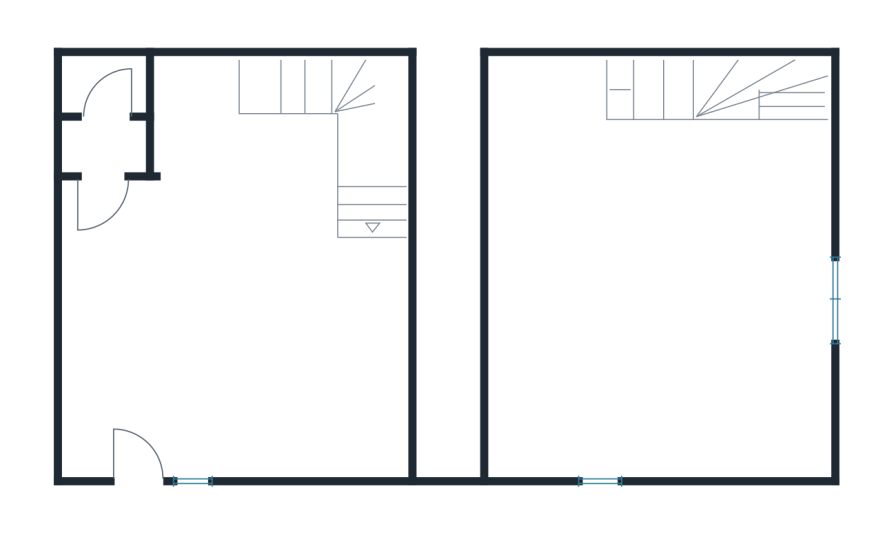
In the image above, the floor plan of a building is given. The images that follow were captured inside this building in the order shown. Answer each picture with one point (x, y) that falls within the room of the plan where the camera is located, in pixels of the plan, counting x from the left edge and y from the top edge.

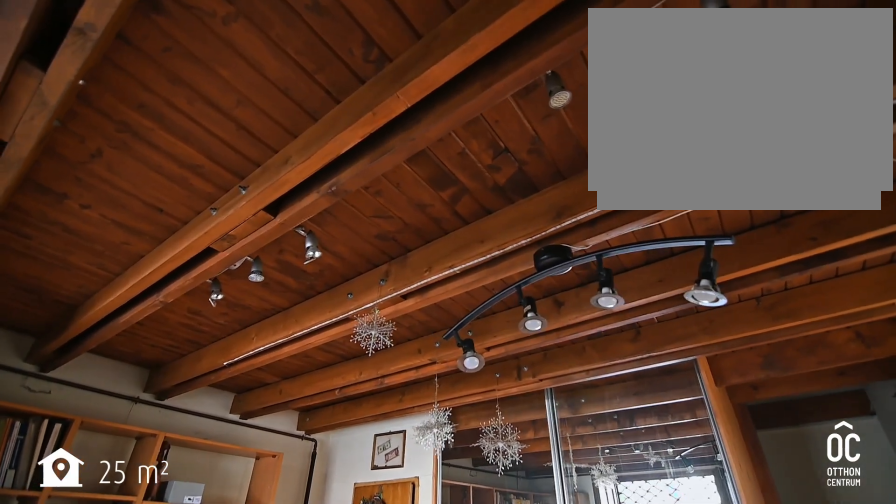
(235, 270)
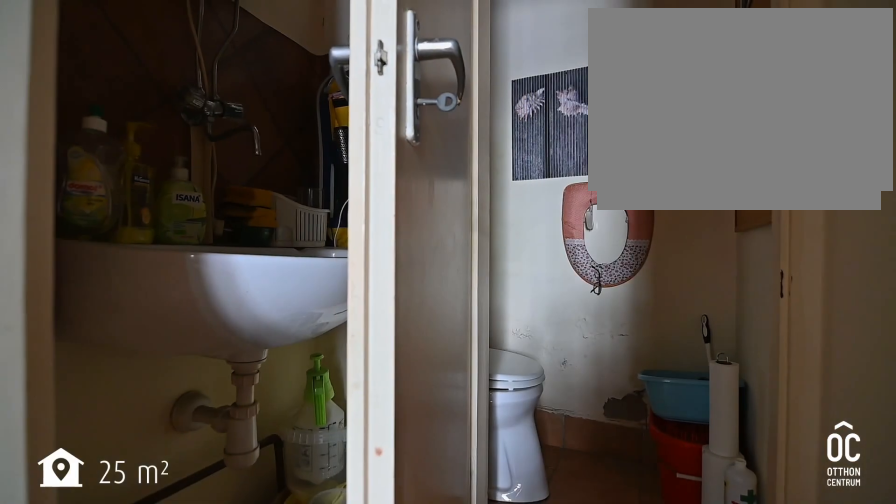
(100, 122)
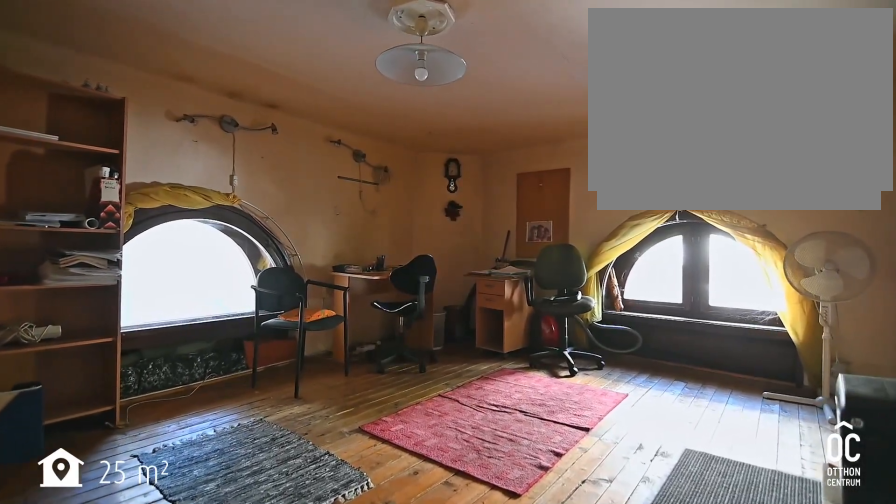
(646, 282)
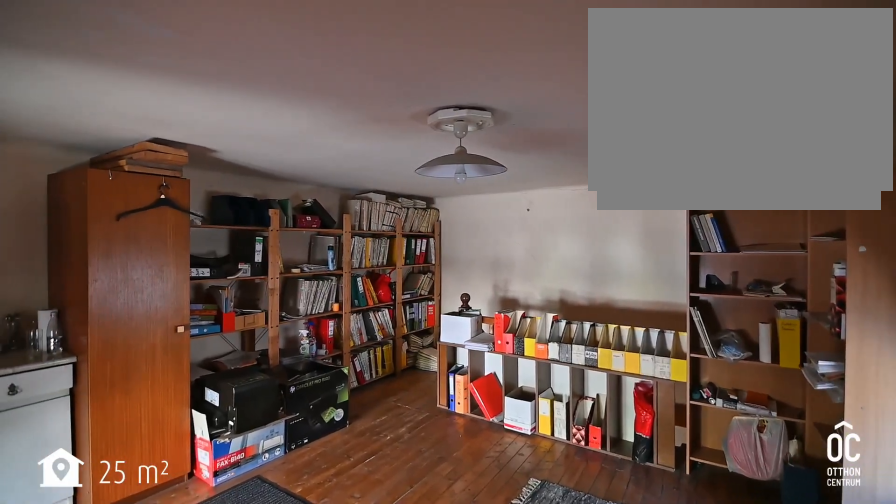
(646, 281)
